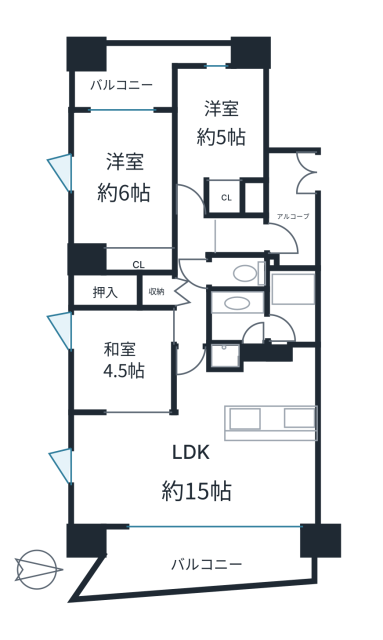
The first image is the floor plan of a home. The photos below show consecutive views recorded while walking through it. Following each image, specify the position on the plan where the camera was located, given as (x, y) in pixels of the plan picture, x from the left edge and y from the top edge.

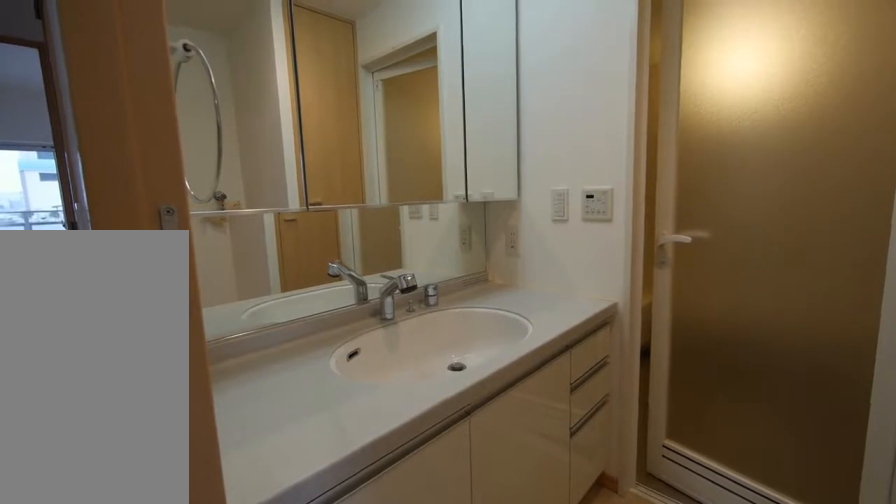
(250, 320)
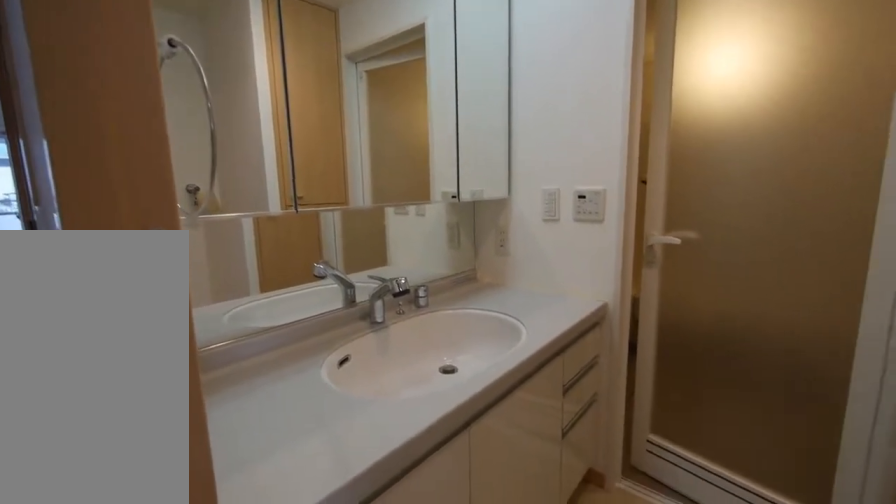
(250, 320)
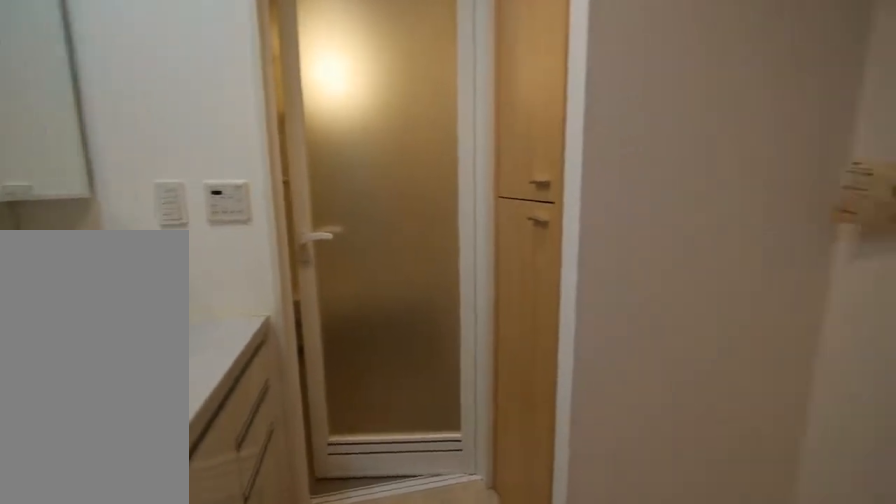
(250, 320)
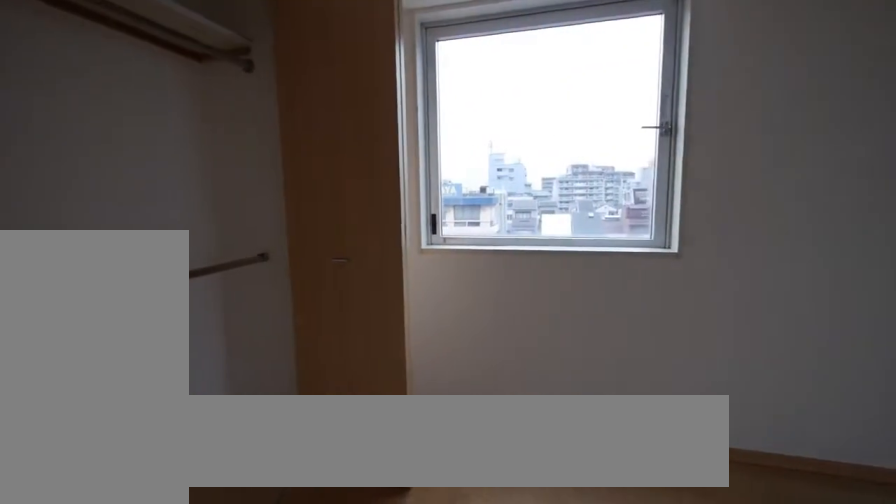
(110, 210)
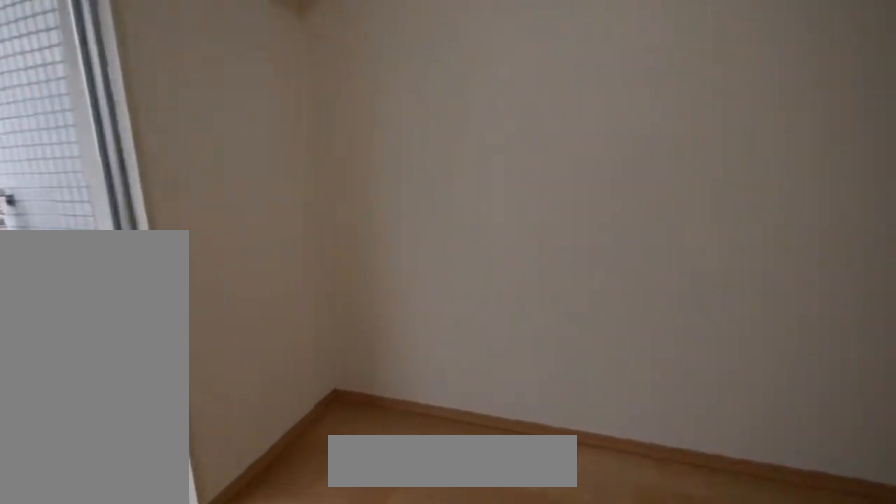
(225, 119)
